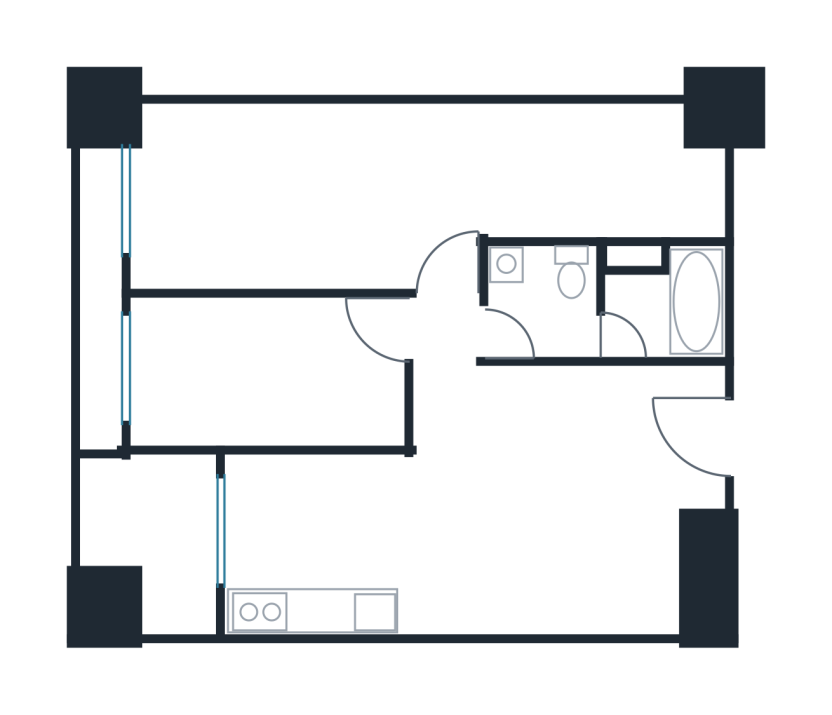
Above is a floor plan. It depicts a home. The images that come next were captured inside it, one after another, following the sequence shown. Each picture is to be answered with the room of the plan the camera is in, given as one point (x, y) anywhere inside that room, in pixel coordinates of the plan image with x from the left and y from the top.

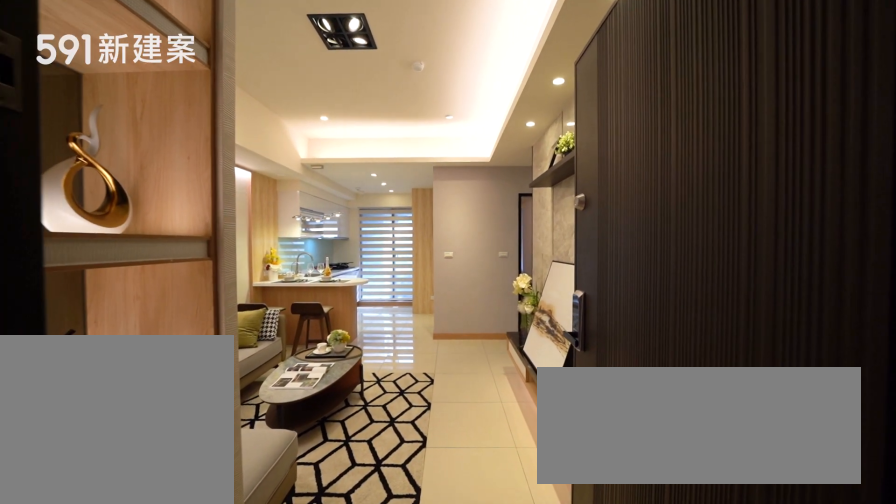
(687, 434)
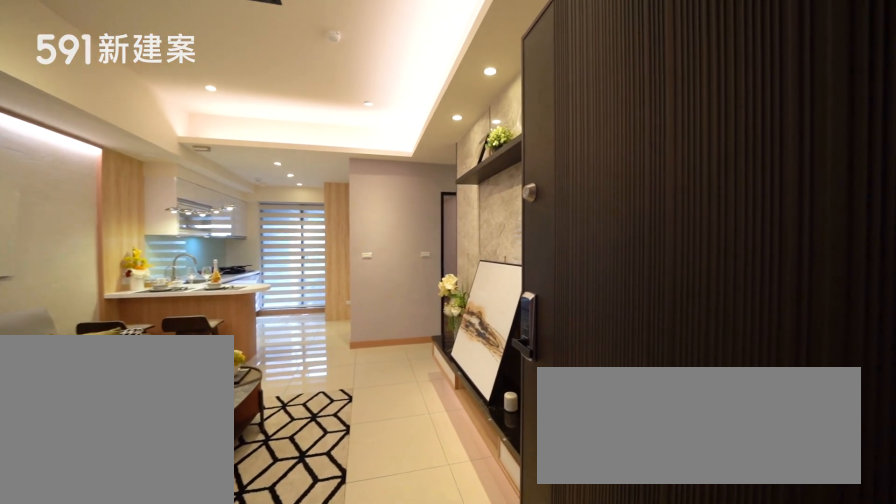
(687, 434)
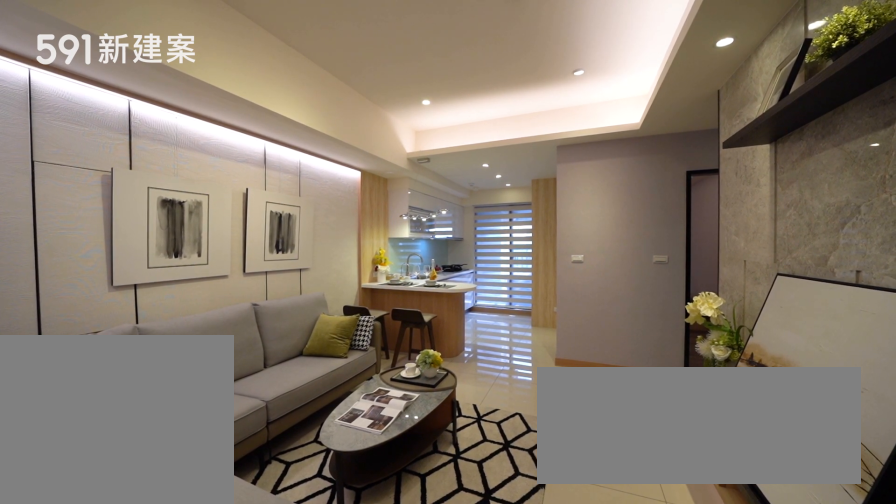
(582, 501)
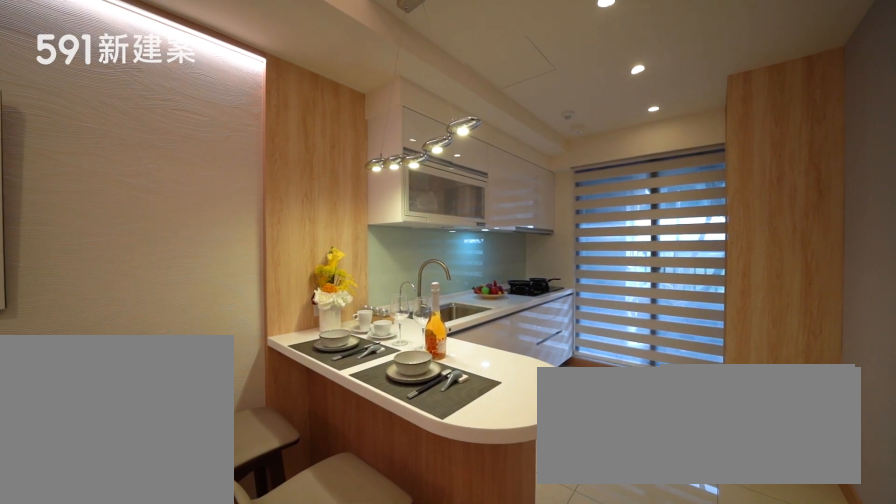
(334, 546)
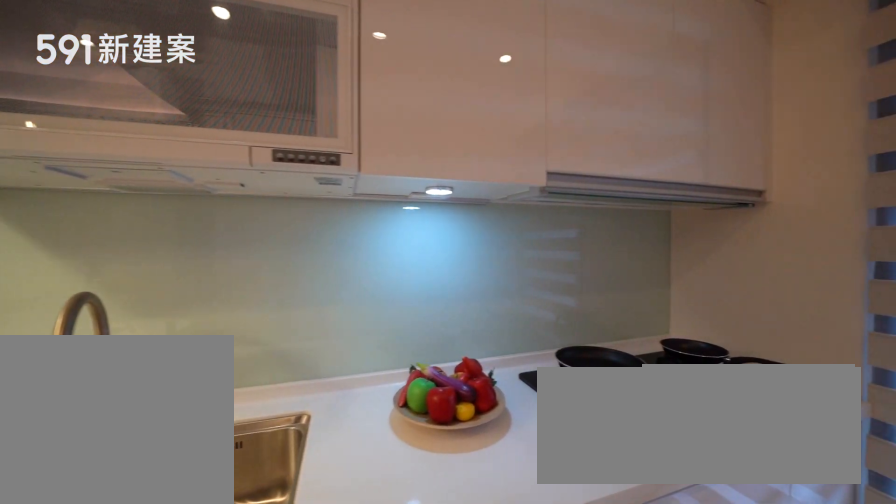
(334, 546)
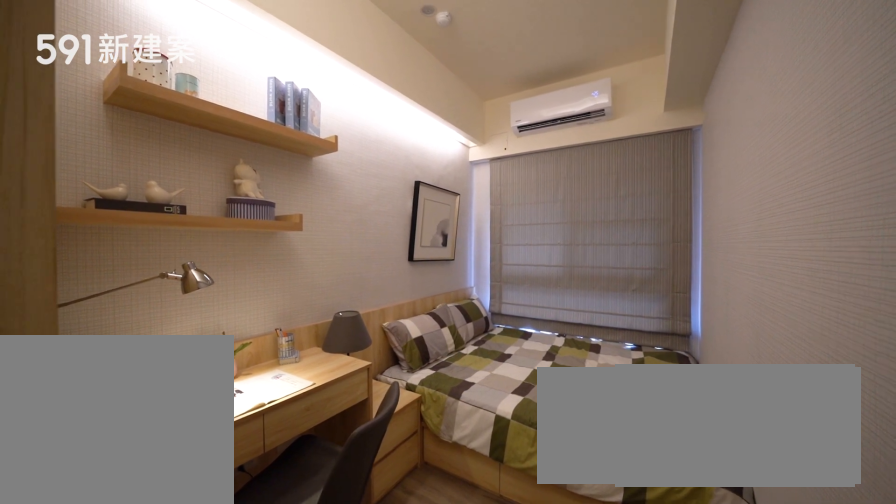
(266, 371)
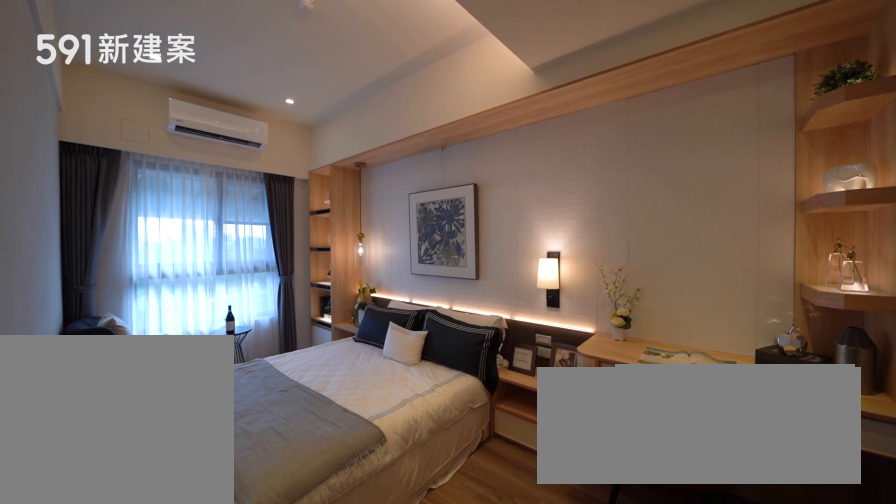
(299, 197)
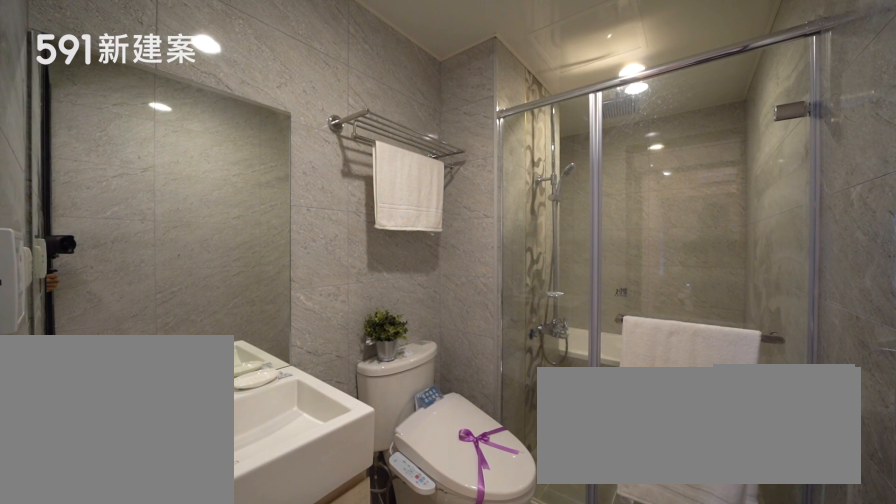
(609, 303)
